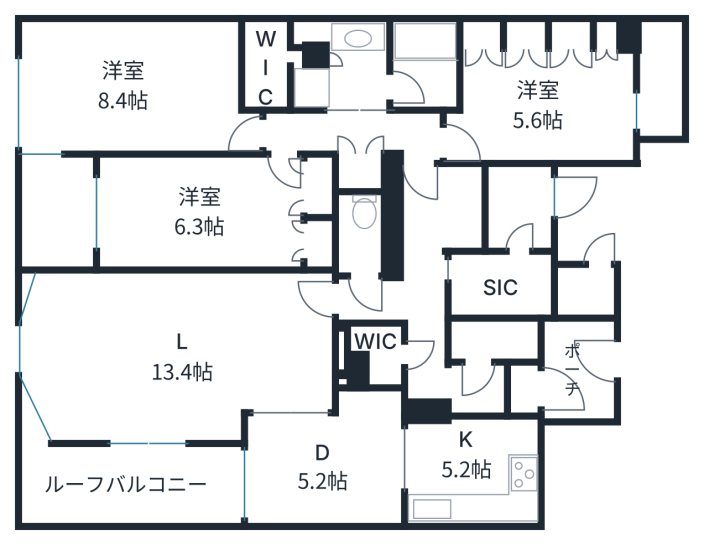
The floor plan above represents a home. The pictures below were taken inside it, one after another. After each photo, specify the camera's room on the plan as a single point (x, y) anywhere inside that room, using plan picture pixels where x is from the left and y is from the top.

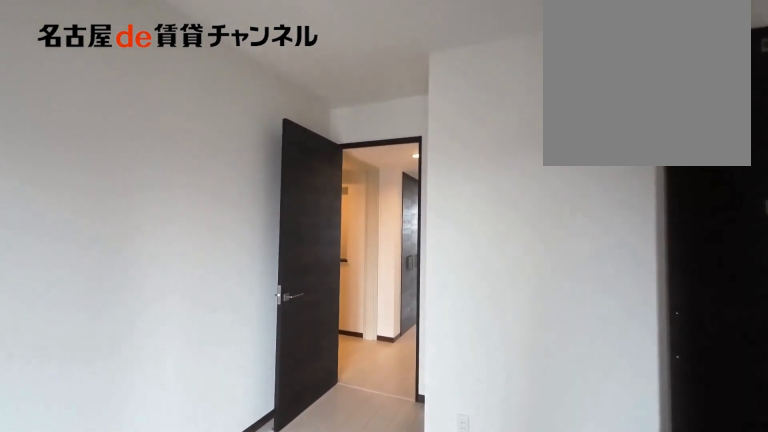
(543, 105)
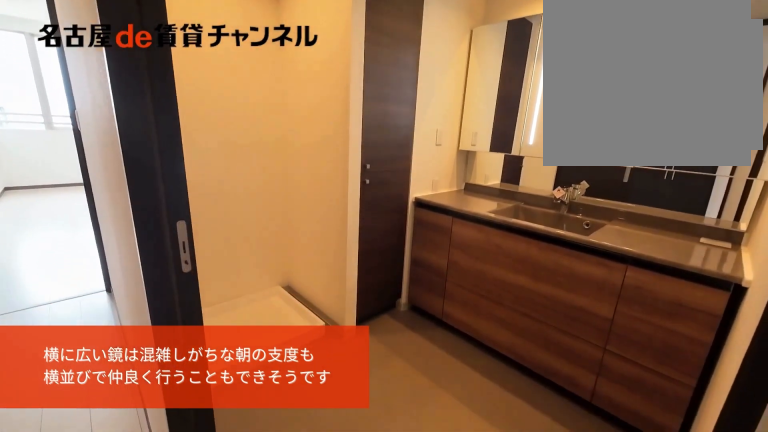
(347, 70)
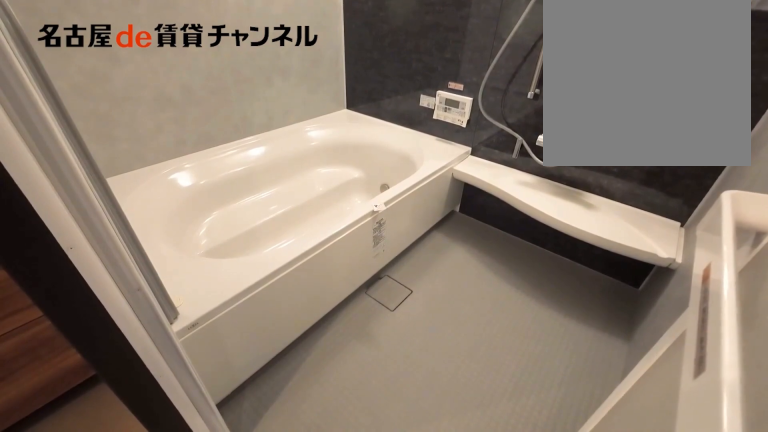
(424, 66)
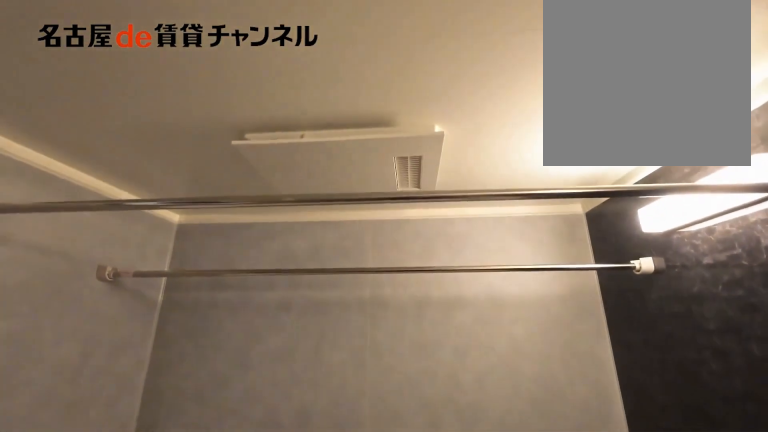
(424, 66)
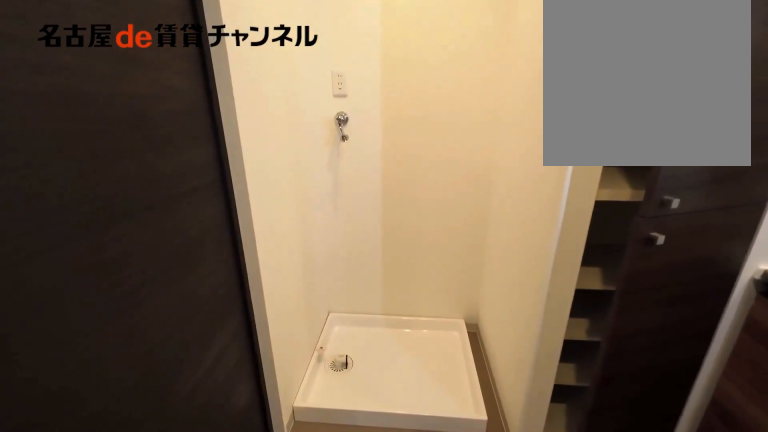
(347, 70)
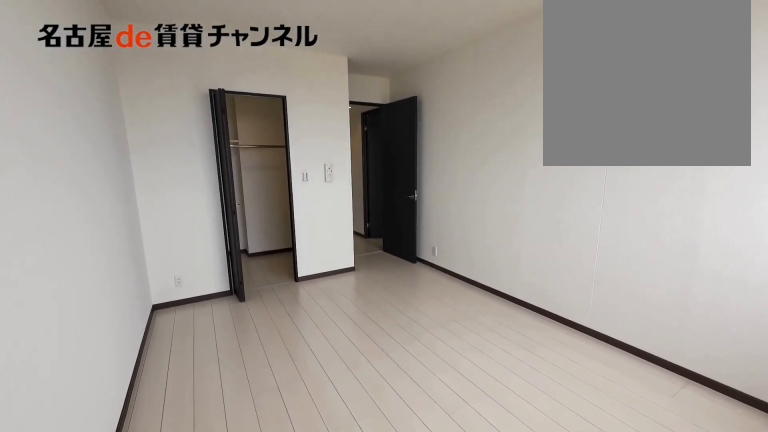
(137, 88)
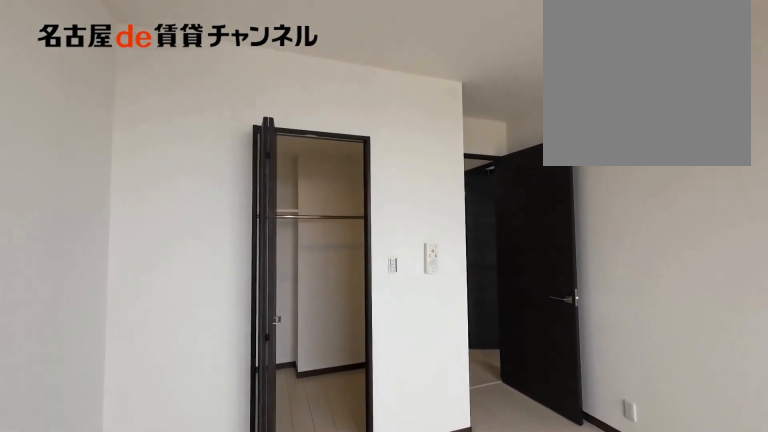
(137, 88)
